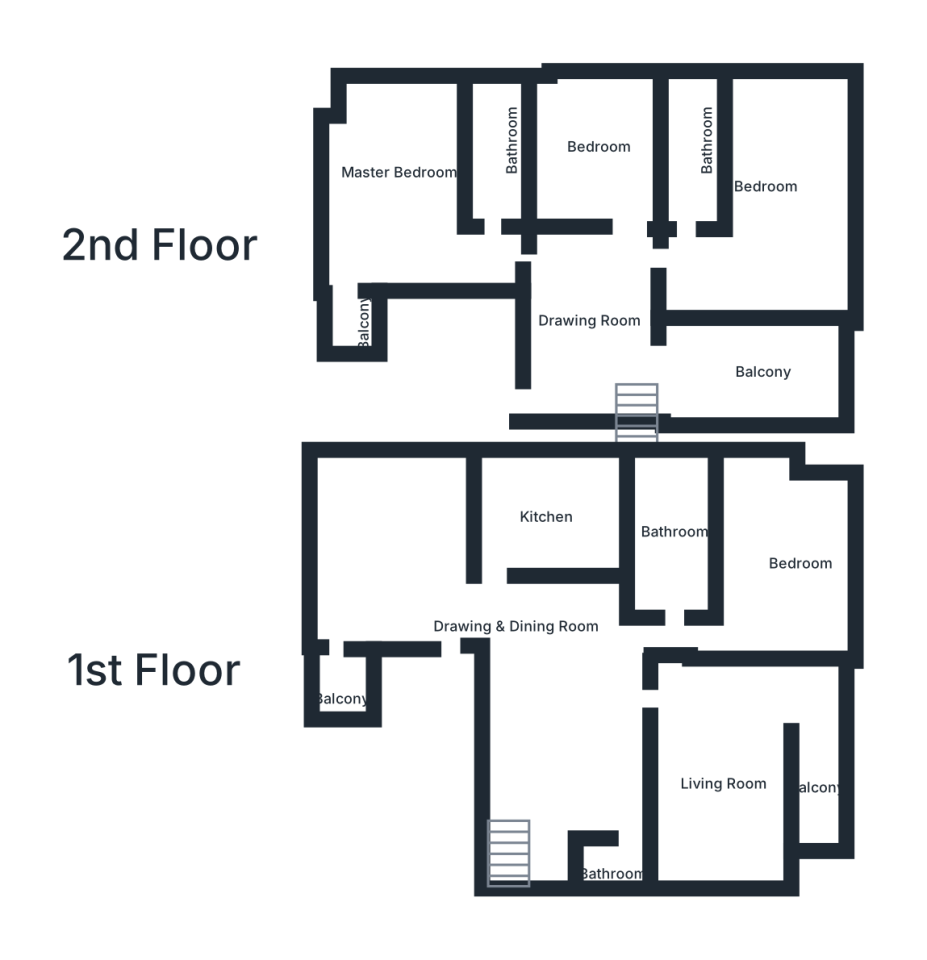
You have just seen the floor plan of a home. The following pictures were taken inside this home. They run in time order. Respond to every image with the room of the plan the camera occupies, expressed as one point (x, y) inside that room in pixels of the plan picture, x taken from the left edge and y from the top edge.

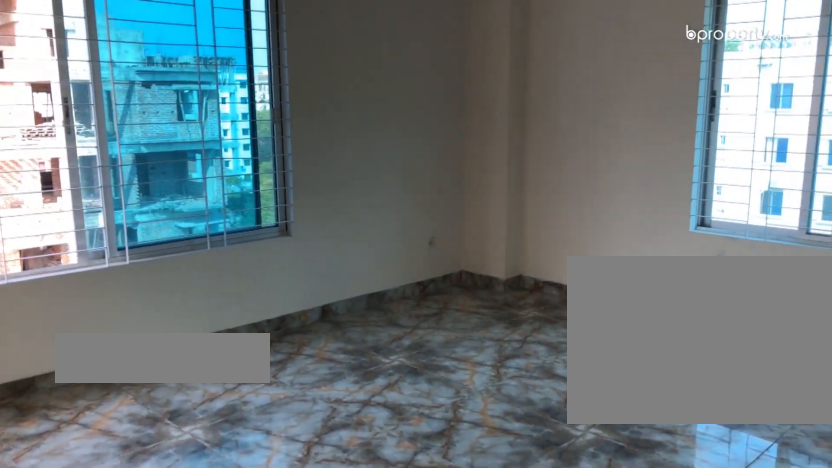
(404, 211)
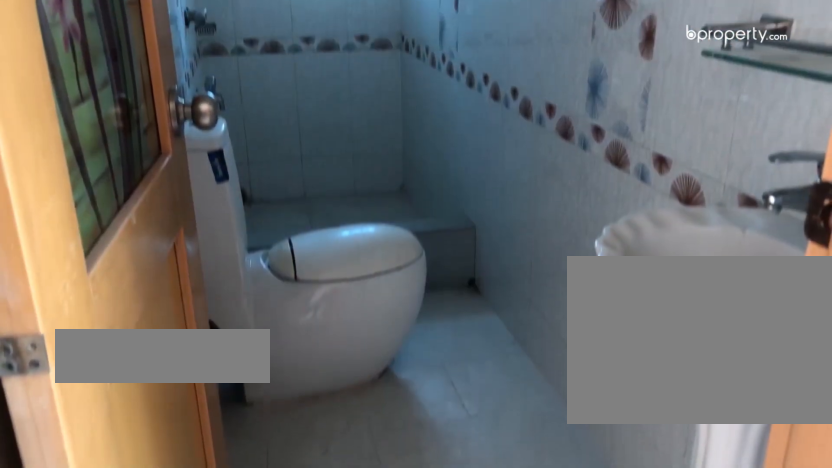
(497, 157)
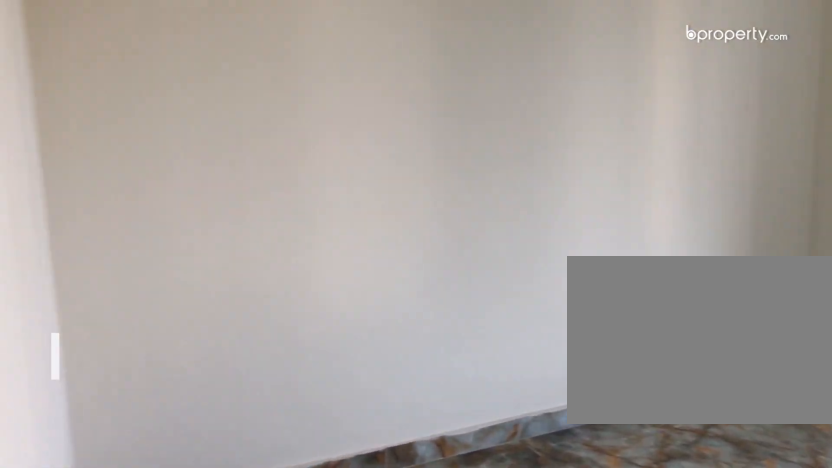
(607, 150)
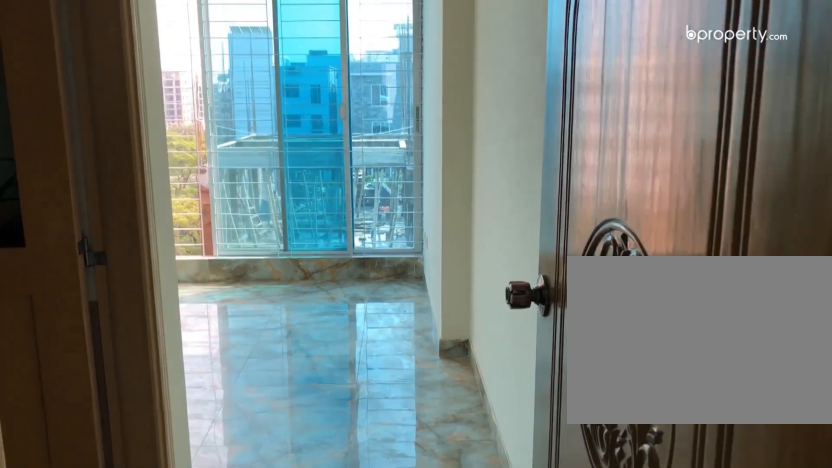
(718, 272)
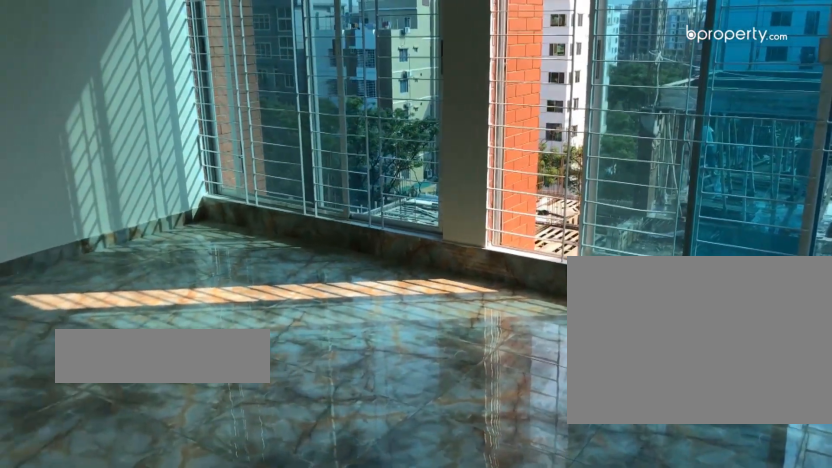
(786, 230)
